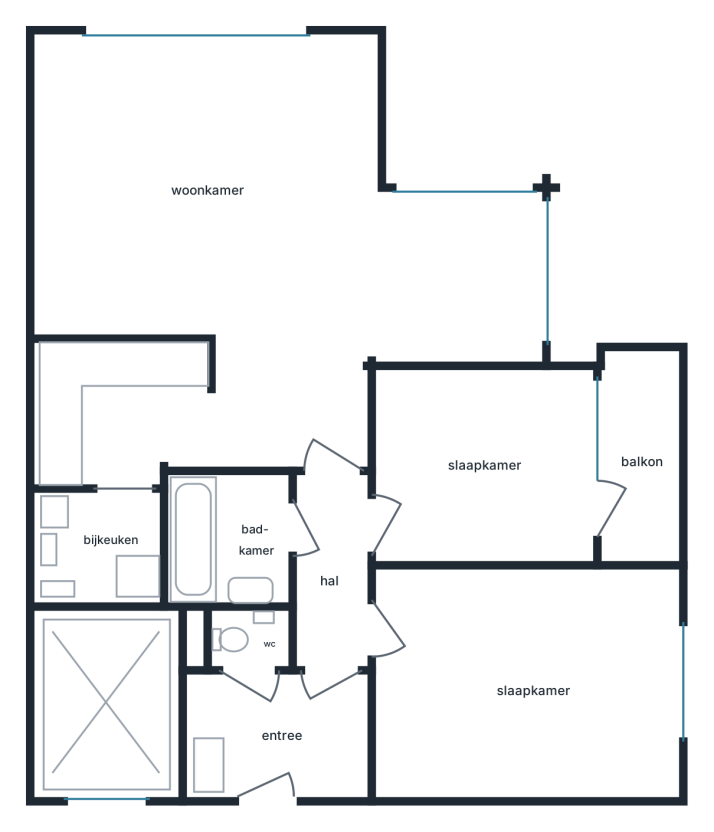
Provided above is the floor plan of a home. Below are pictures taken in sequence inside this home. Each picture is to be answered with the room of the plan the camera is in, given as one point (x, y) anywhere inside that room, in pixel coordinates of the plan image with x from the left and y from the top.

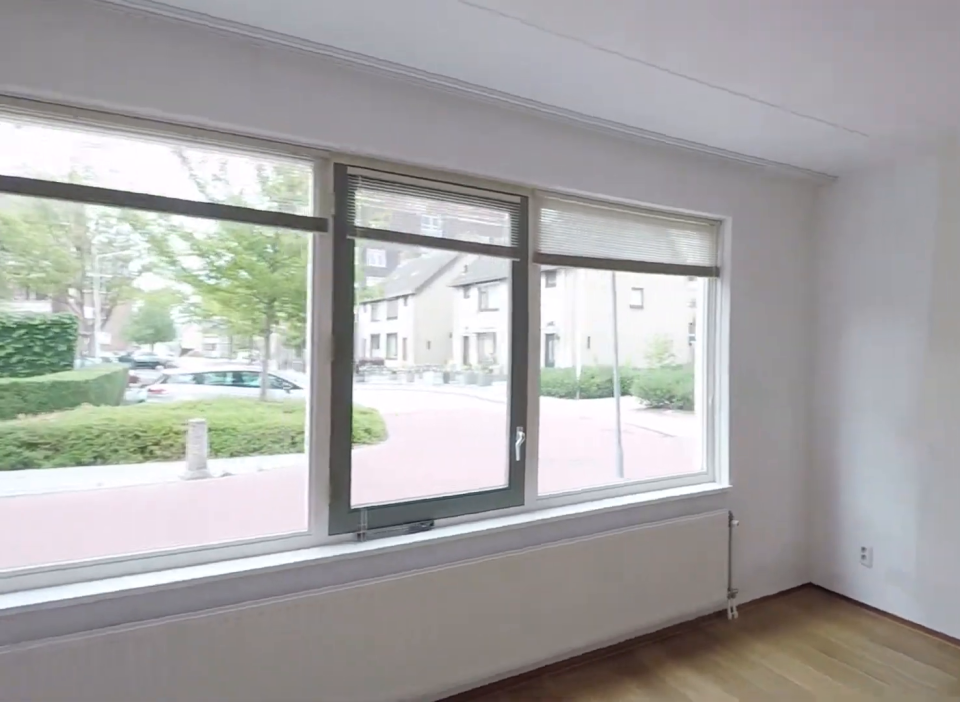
(271, 230)
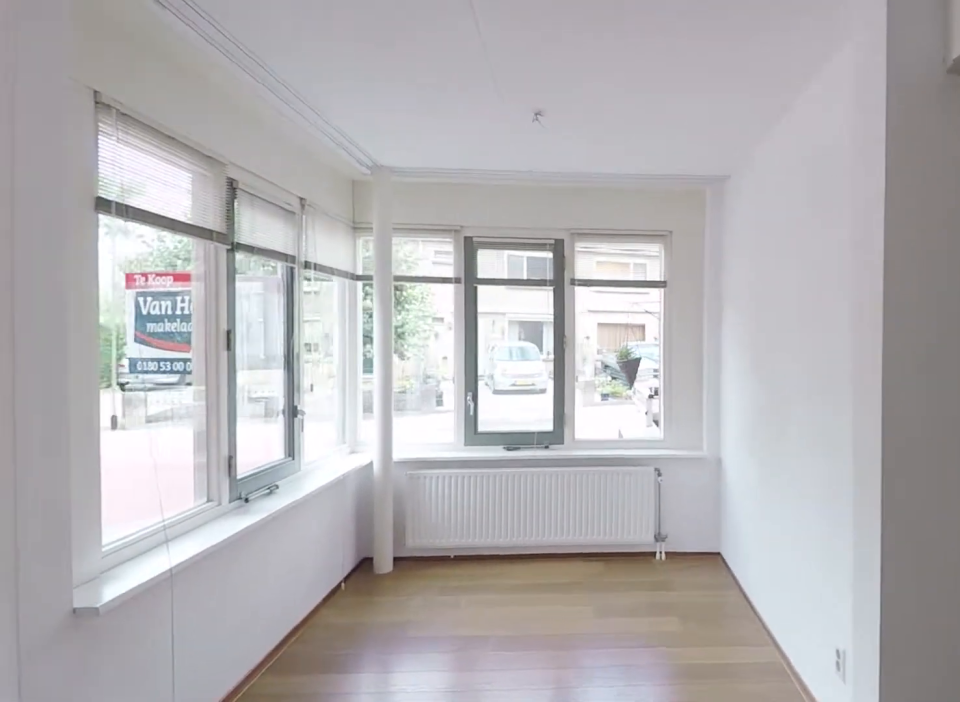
(264, 216)
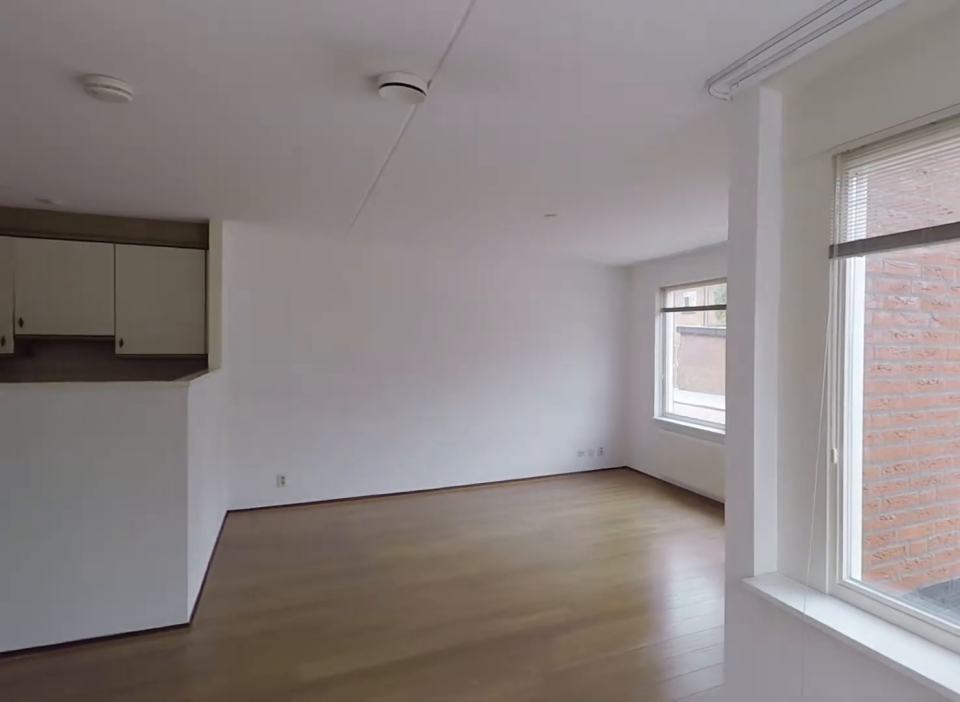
(264, 219)
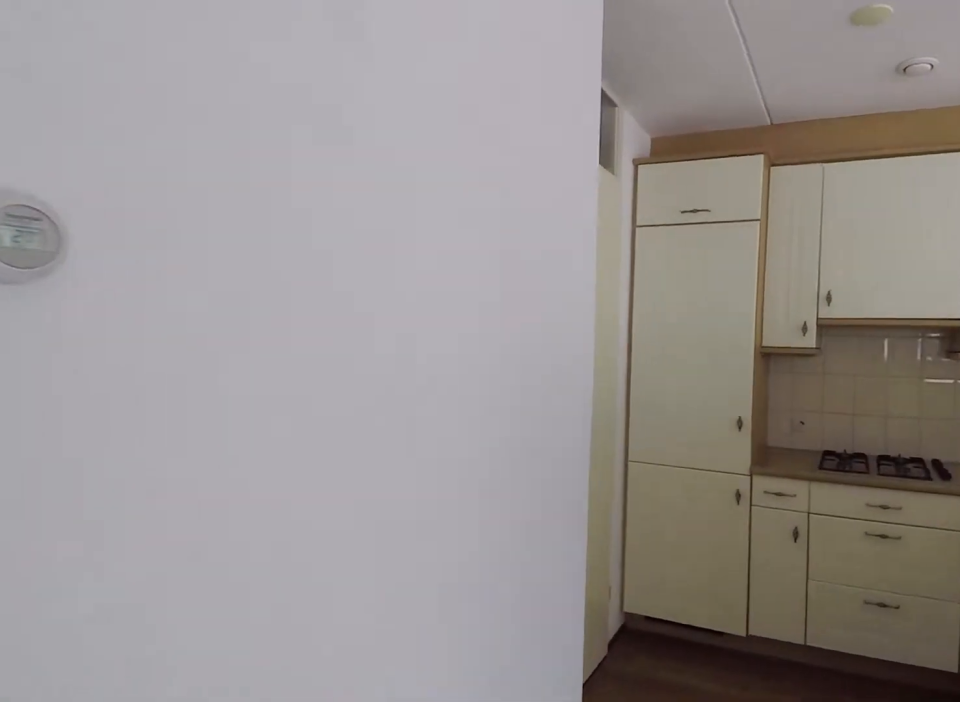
(266, 221)
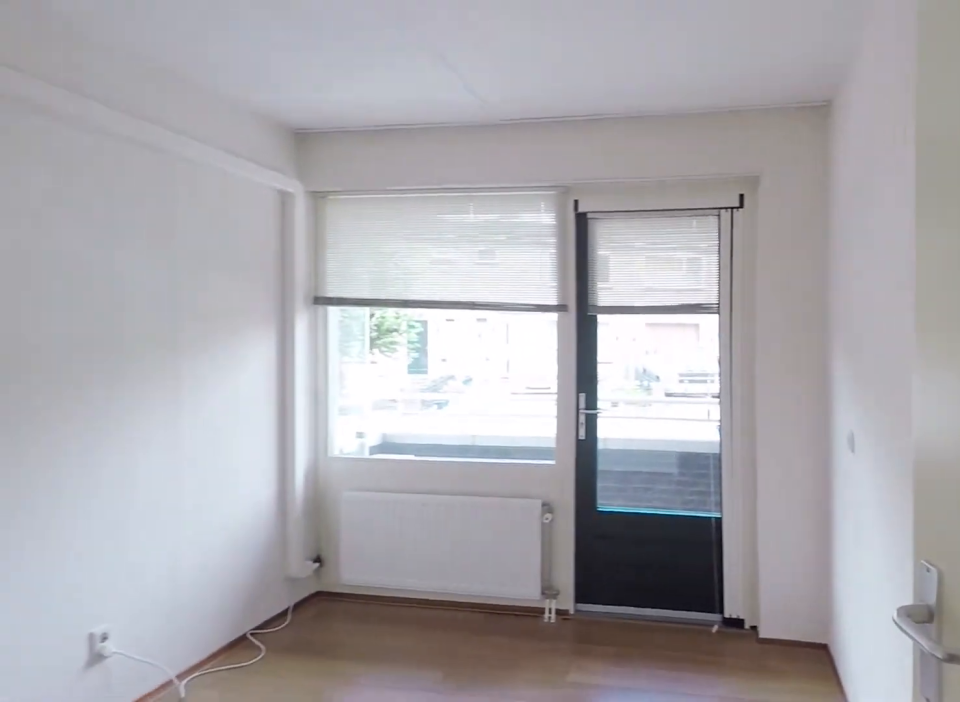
(482, 467)
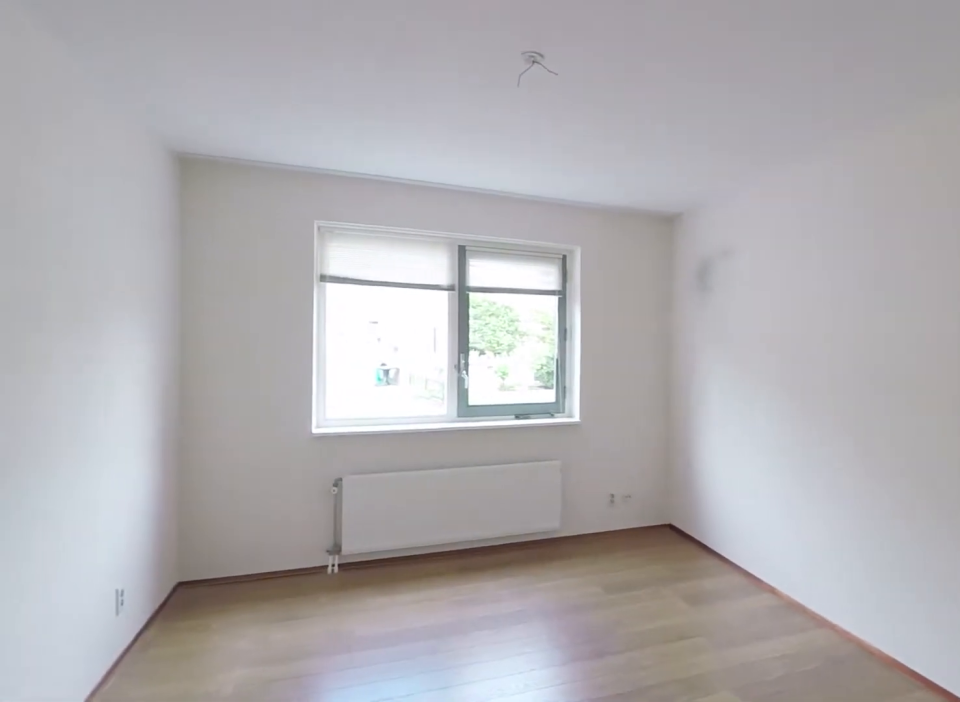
(527, 683)
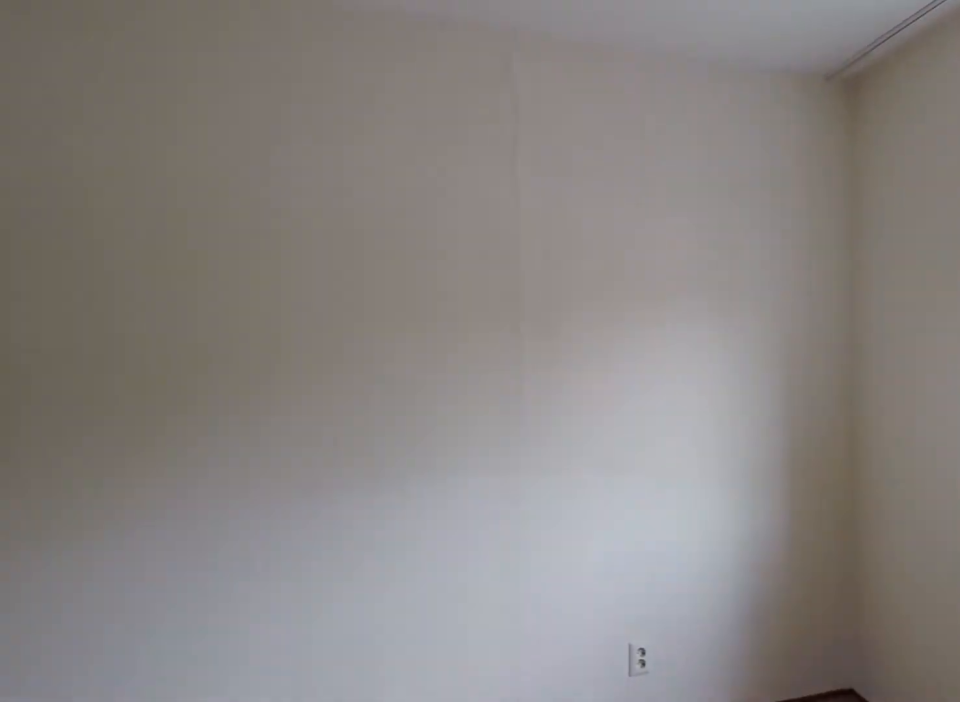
(527, 683)
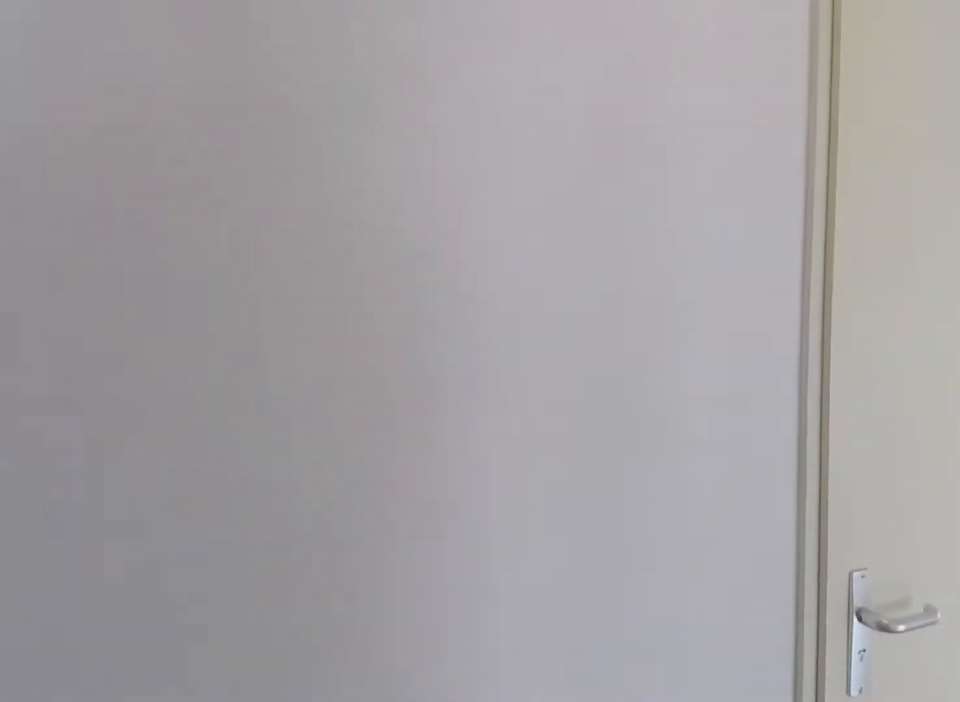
(306, 664)
